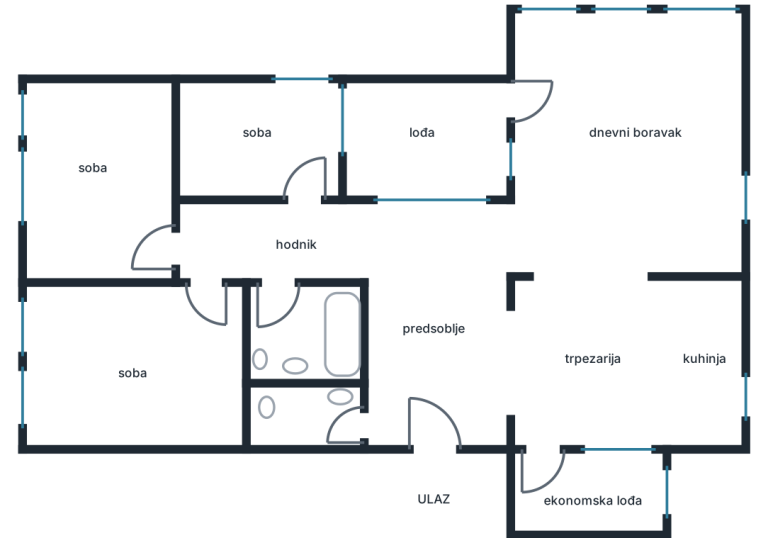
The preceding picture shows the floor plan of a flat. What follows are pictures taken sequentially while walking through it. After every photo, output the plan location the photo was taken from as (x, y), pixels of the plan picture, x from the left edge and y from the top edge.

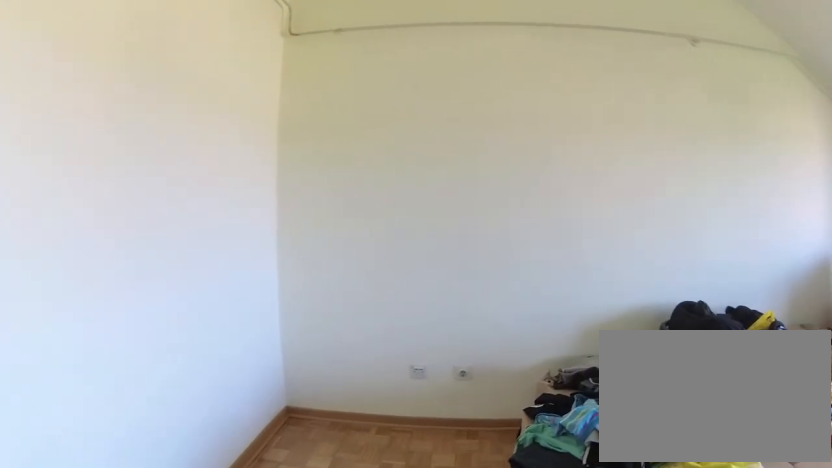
(205, 310)
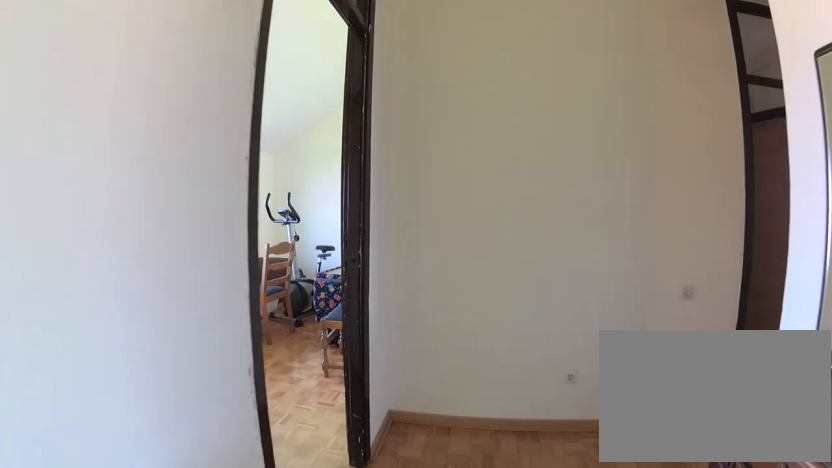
(201, 334)
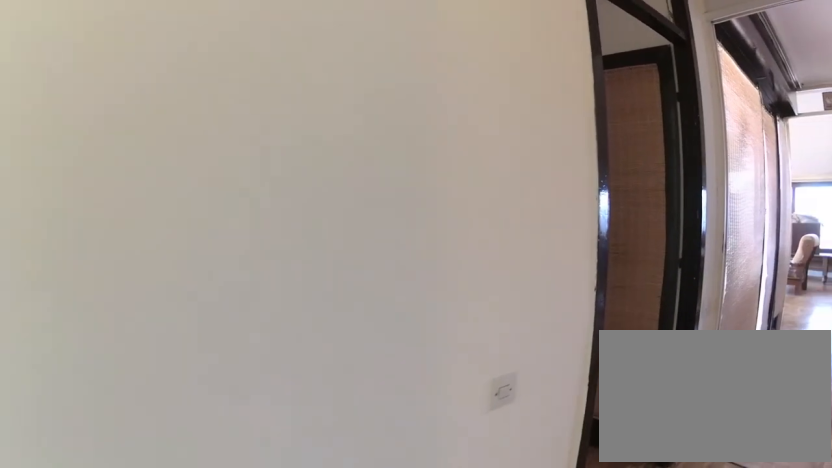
(194, 275)
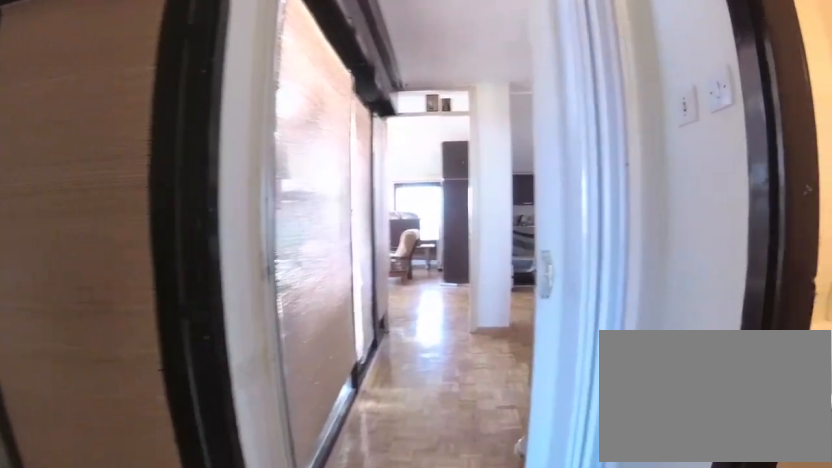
(215, 242)
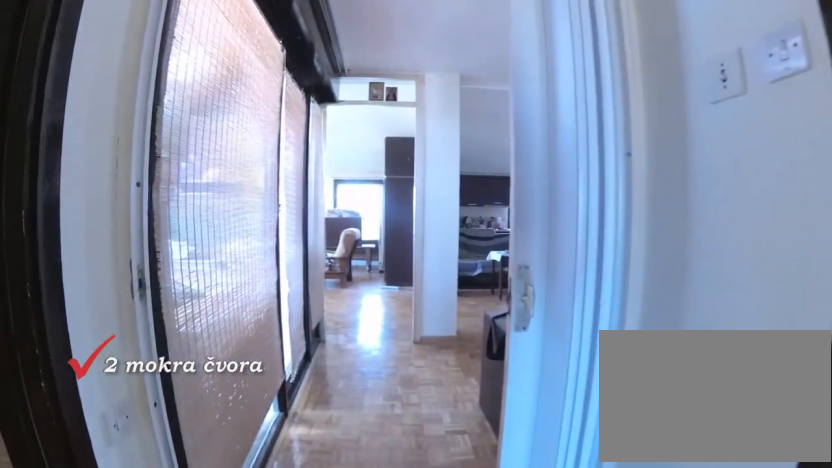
(247, 247)
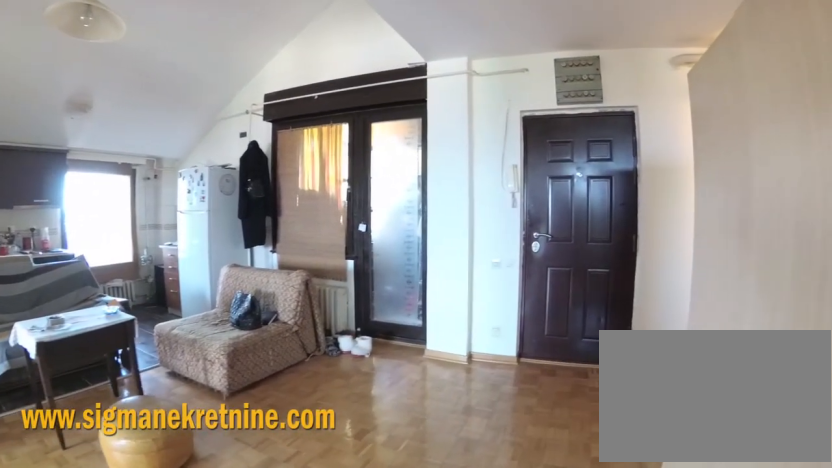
(417, 289)
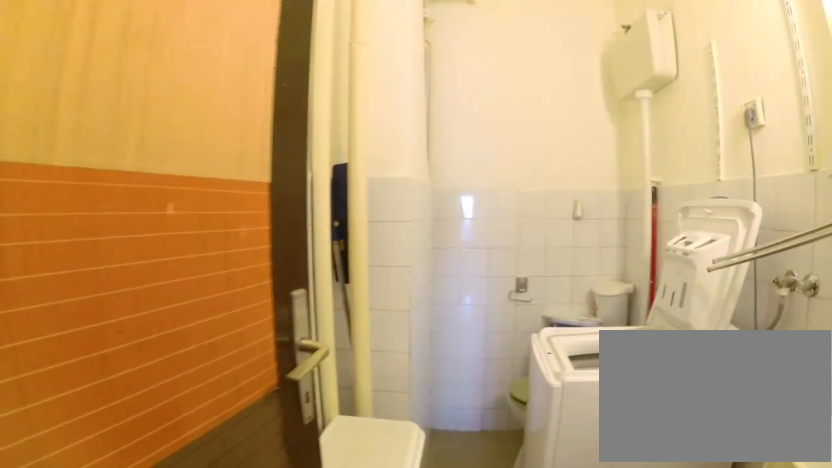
(405, 411)
